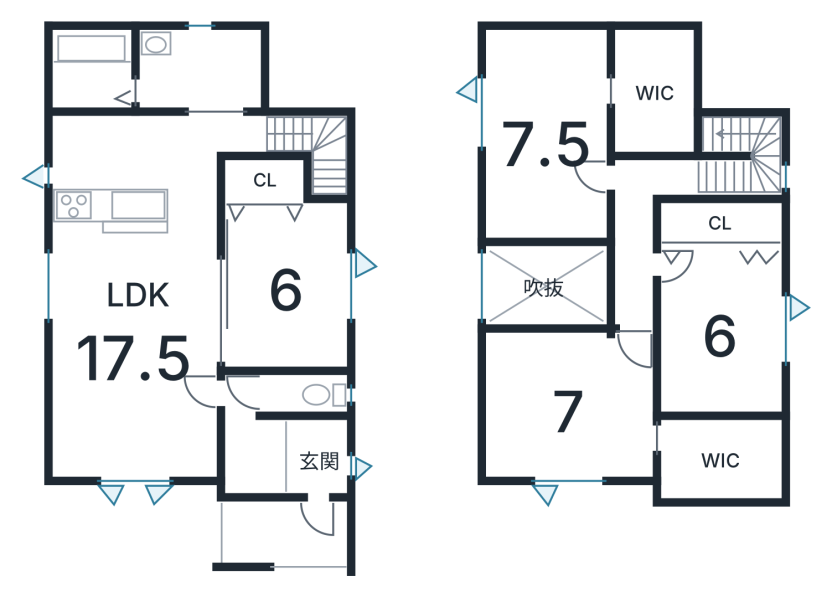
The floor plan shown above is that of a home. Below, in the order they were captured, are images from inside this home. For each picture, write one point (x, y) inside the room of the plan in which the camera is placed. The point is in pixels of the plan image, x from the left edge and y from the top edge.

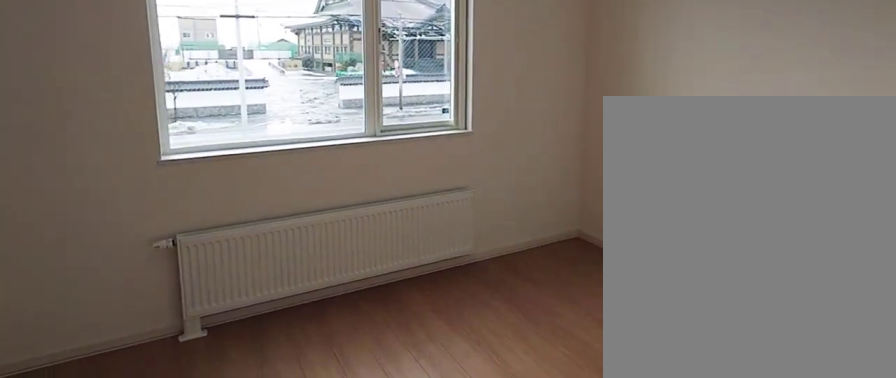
(565, 406)
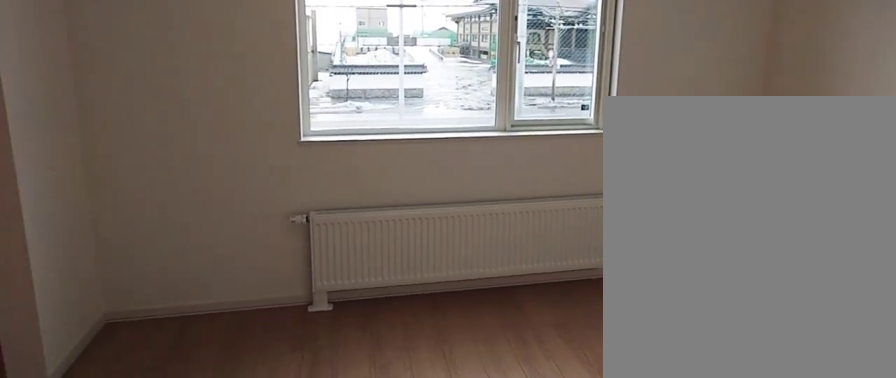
(565, 406)
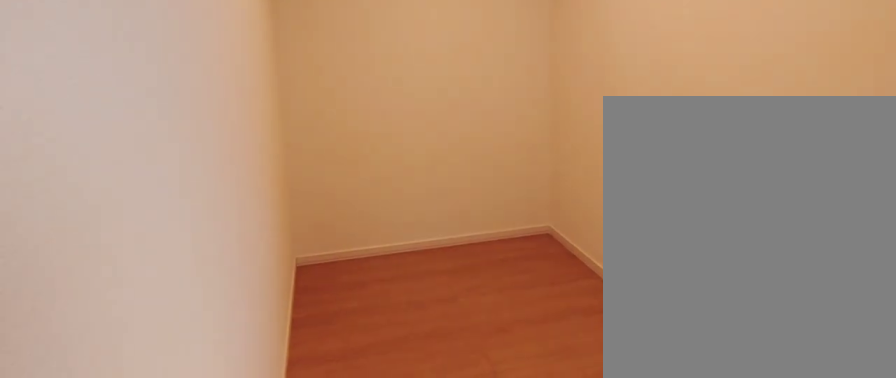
(726, 475)
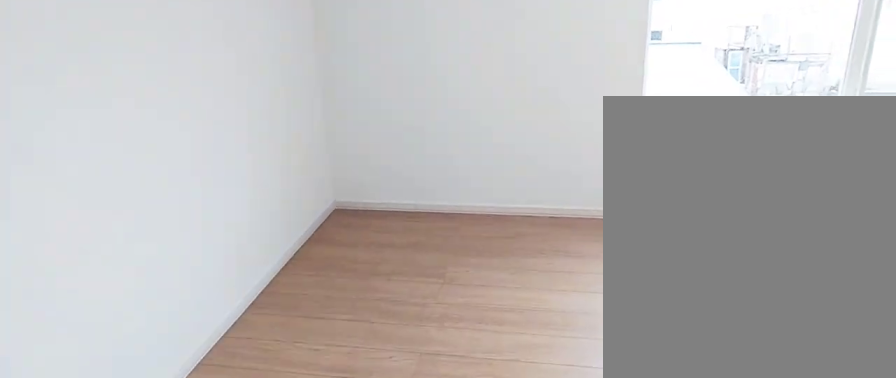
(549, 151)
